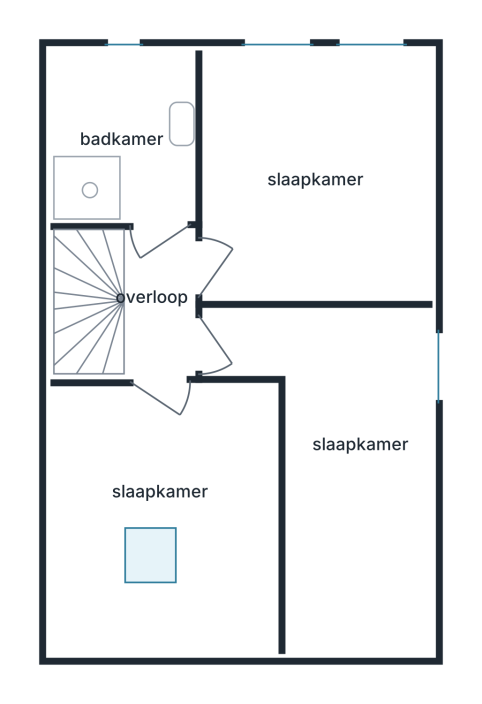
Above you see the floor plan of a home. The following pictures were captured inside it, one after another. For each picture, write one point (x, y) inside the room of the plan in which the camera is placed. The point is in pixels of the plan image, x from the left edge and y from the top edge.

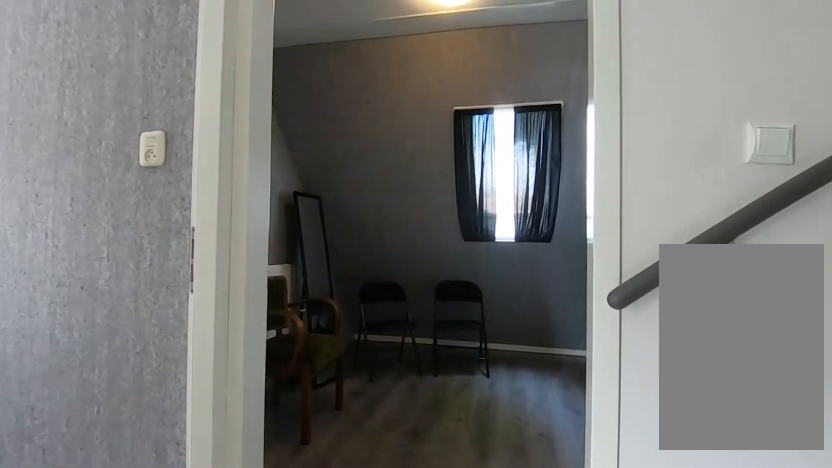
(159, 303)
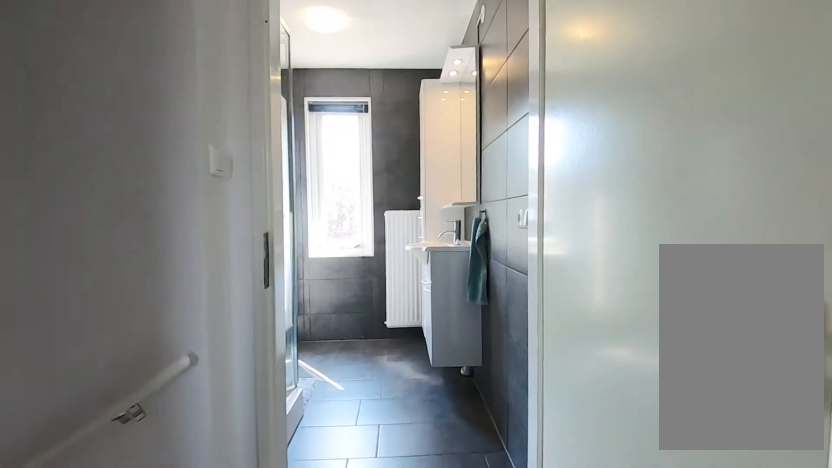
(159, 303)
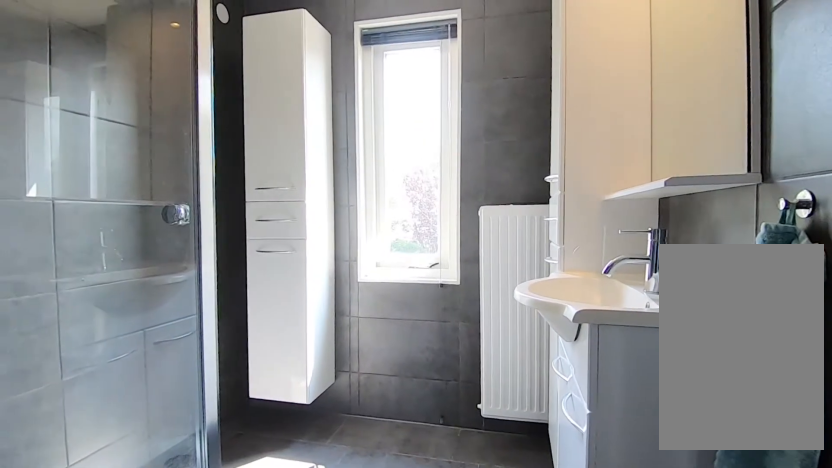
(133, 130)
